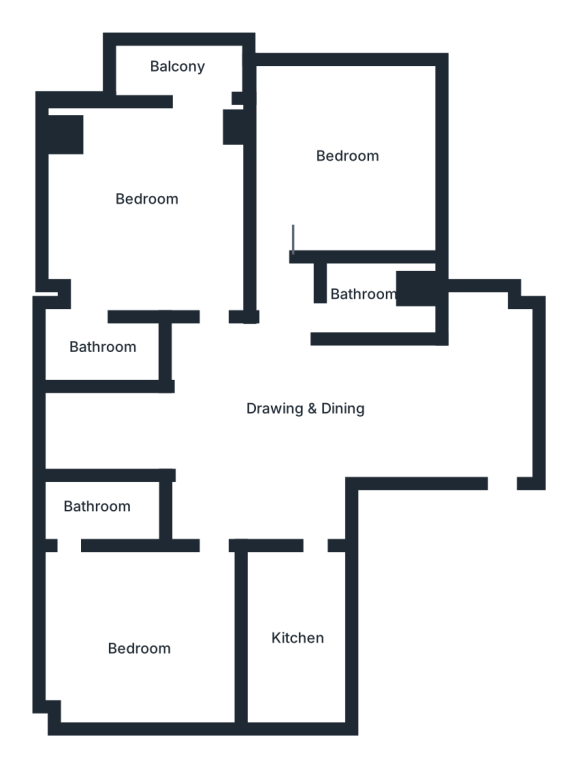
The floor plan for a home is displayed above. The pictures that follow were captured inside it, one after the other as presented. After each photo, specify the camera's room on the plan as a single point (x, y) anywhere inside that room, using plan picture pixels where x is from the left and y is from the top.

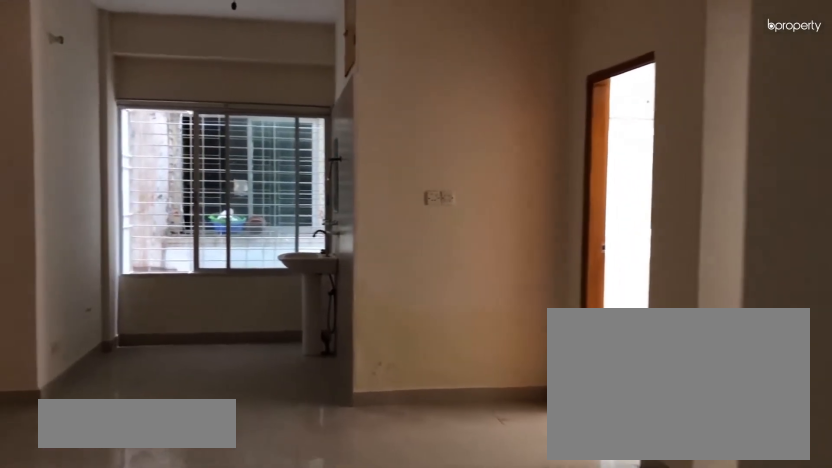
(272, 399)
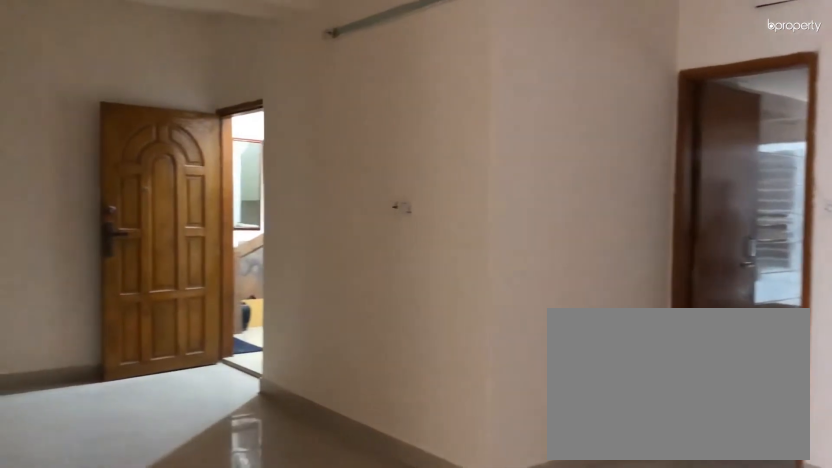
(272, 399)
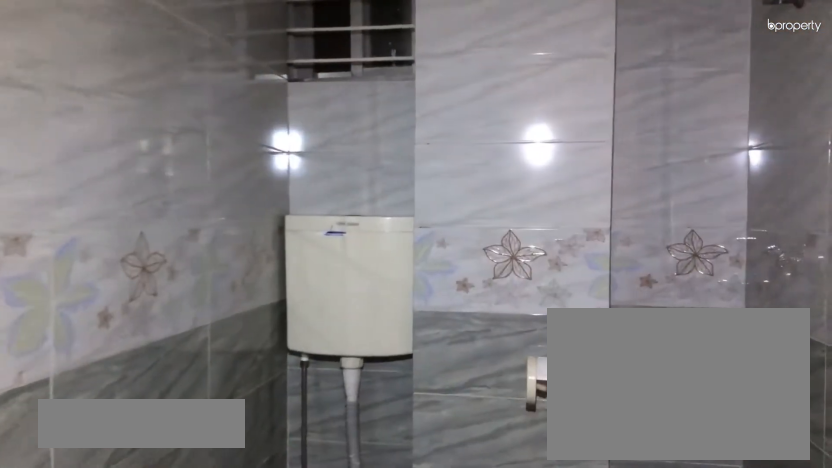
(379, 302)
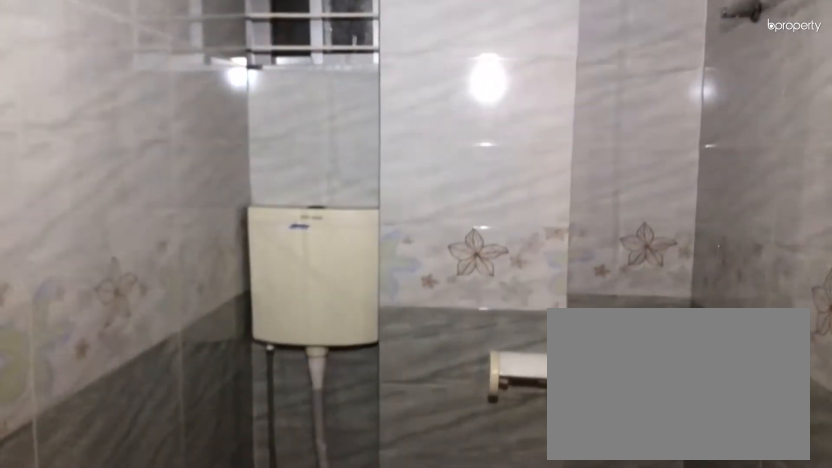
(379, 302)
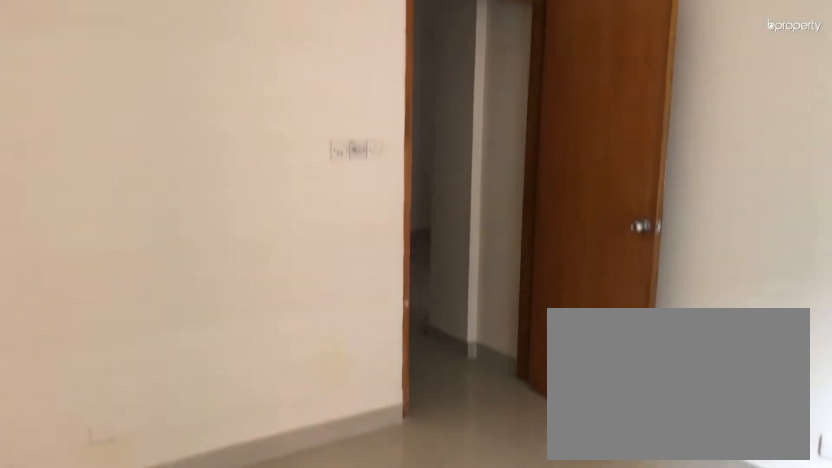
(324, 163)
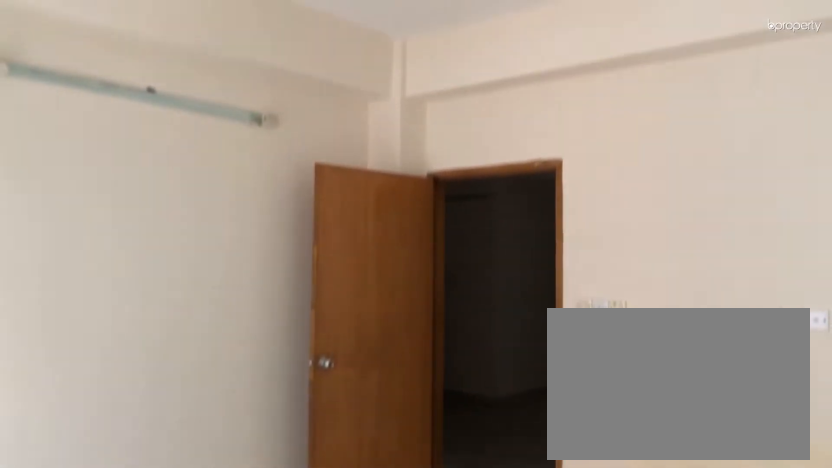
(109, 230)
